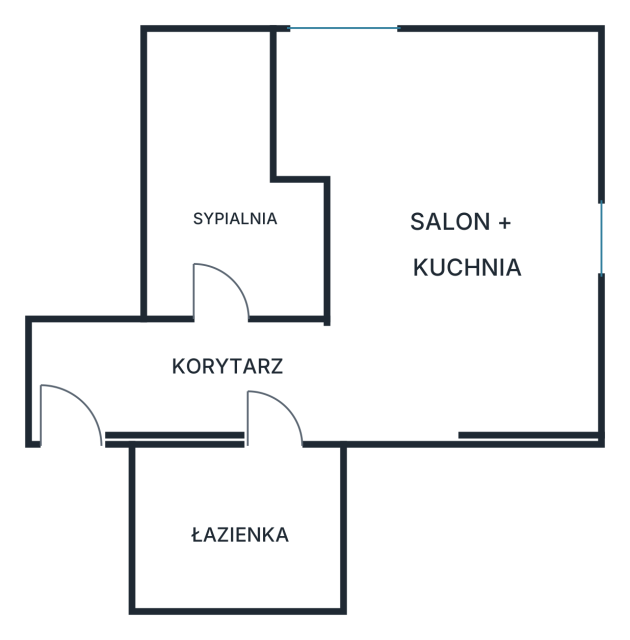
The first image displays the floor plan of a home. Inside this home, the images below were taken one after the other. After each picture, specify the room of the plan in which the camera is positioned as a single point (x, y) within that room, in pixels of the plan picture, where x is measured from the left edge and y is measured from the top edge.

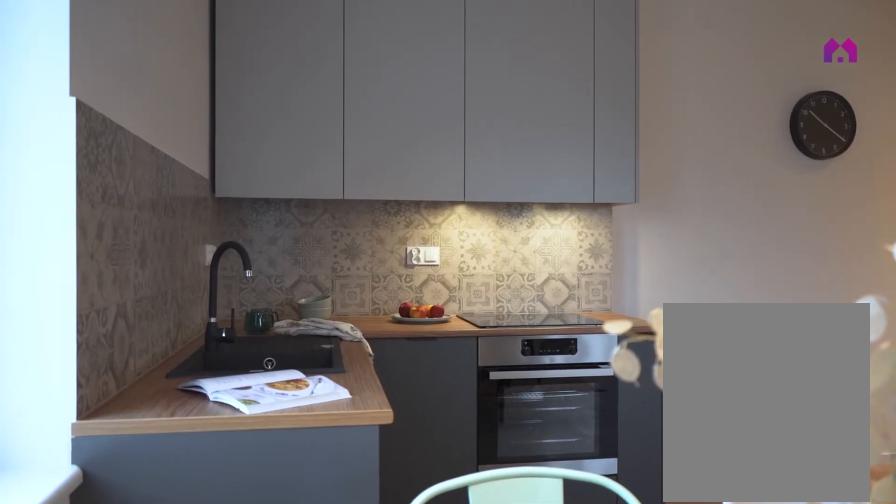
(439, 235)
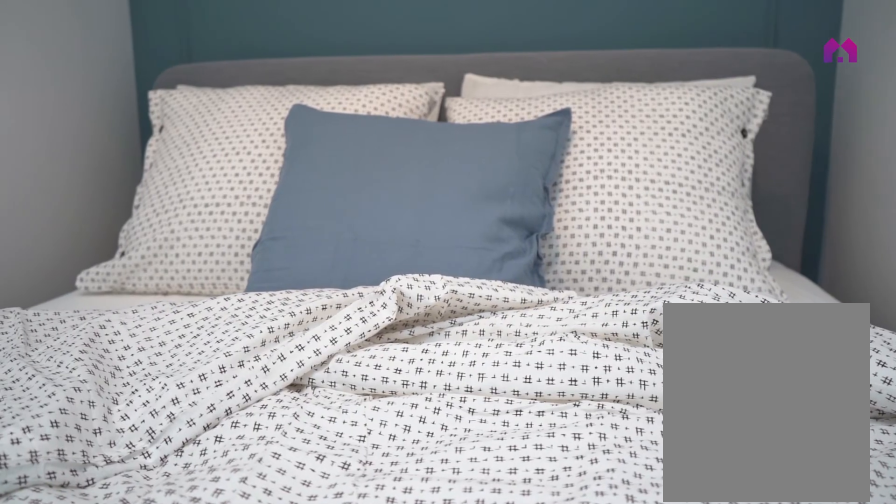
(224, 174)
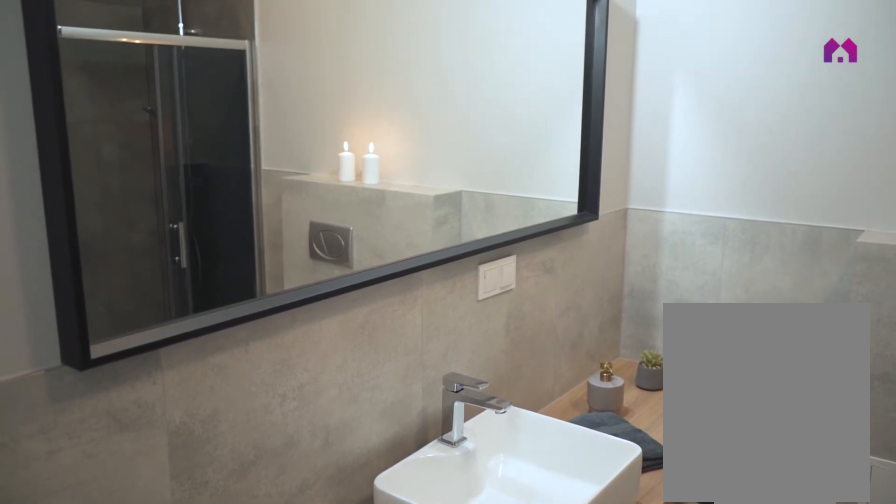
(238, 529)
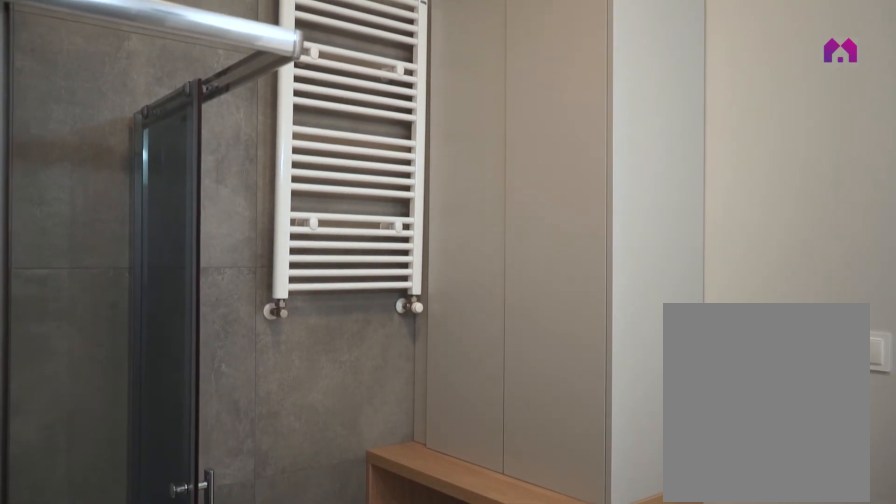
(238, 529)
